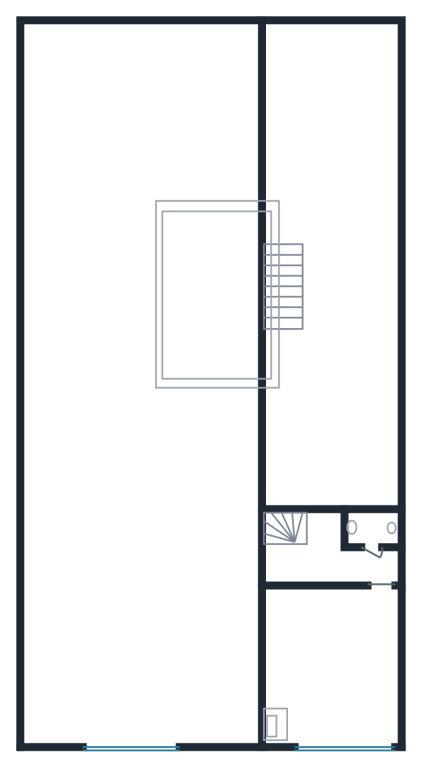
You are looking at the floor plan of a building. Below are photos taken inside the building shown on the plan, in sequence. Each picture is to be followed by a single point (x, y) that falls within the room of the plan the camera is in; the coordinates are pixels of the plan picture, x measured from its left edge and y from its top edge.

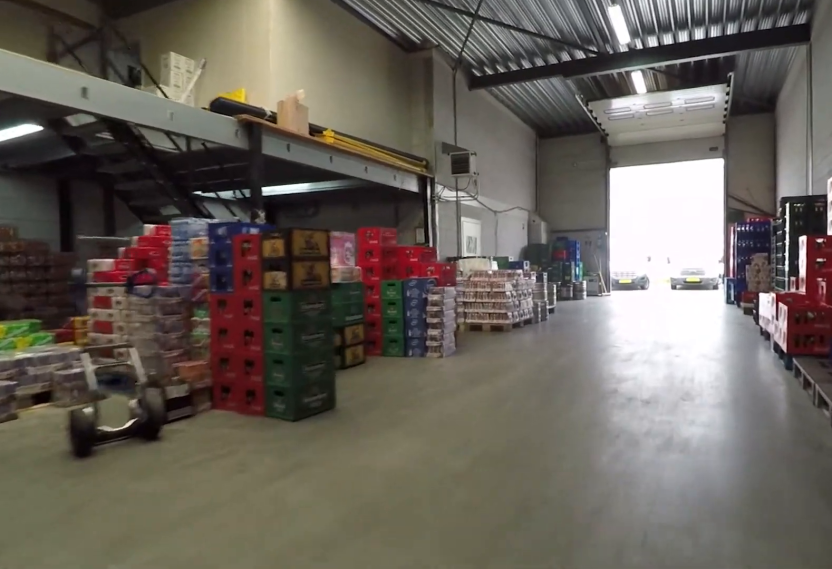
(34, 652)
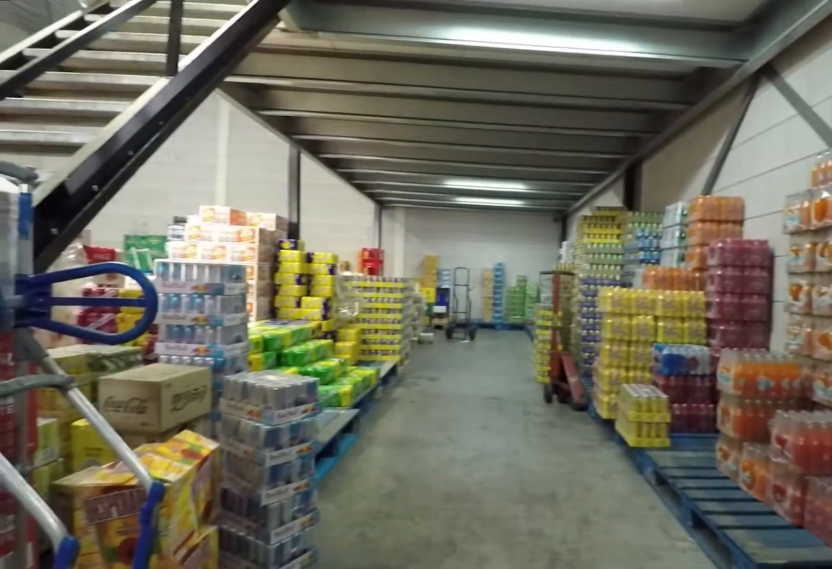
(332, 264)
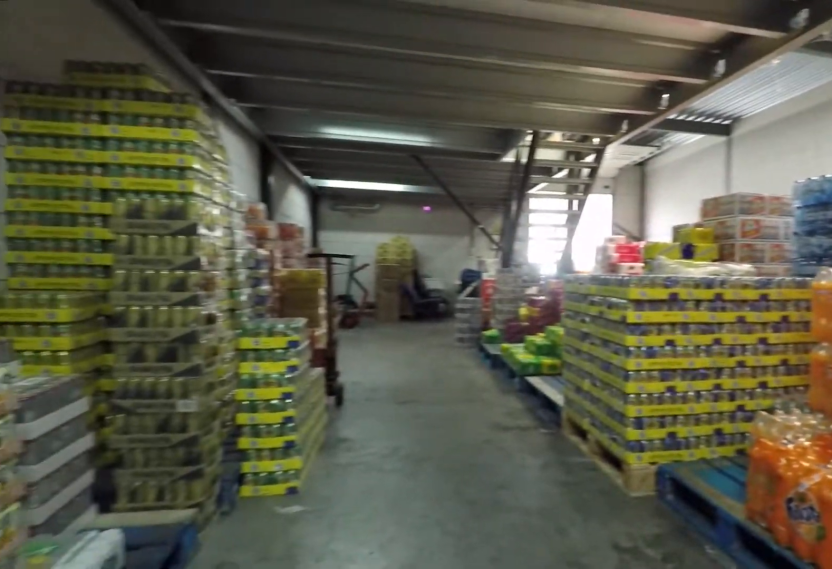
(332, 264)
